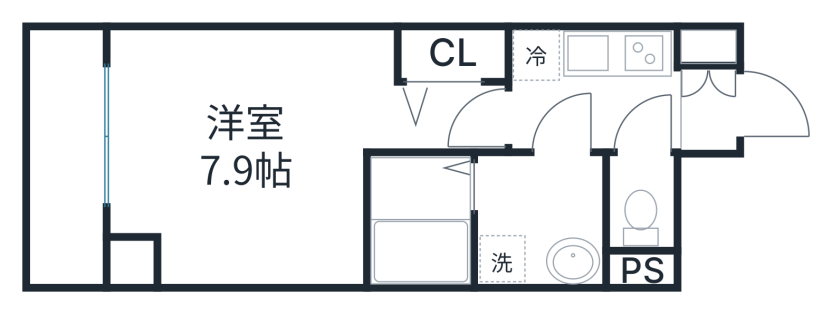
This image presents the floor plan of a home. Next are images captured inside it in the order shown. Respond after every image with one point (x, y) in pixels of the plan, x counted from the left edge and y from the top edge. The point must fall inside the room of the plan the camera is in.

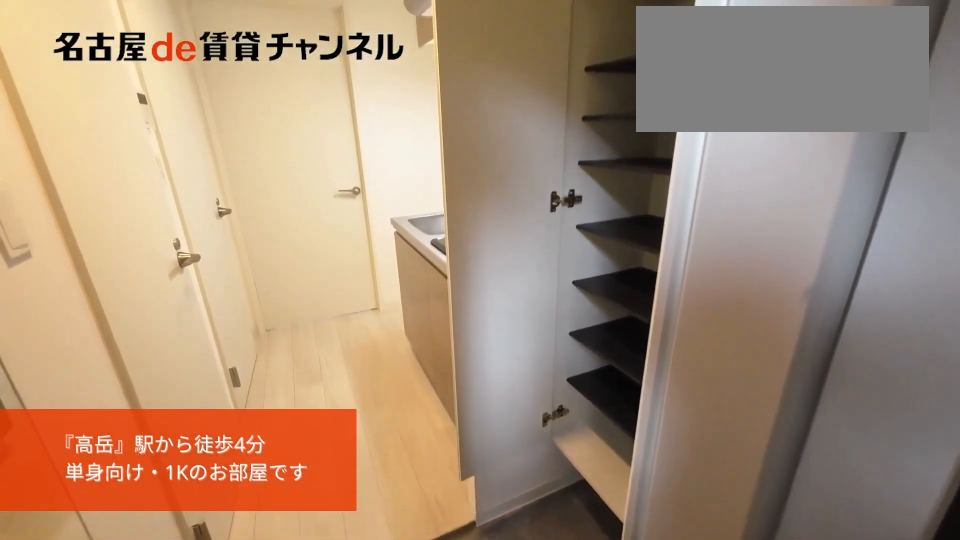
(708, 89)
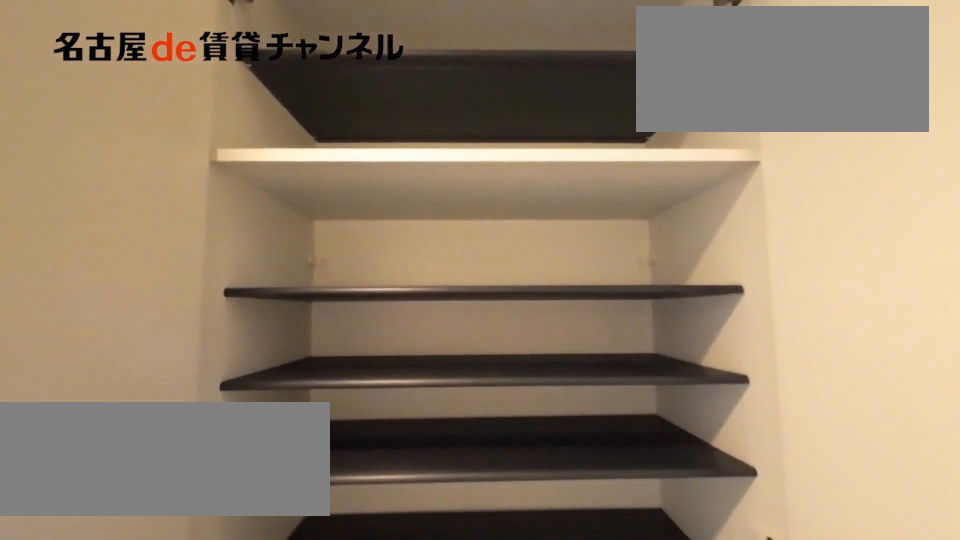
(708, 89)
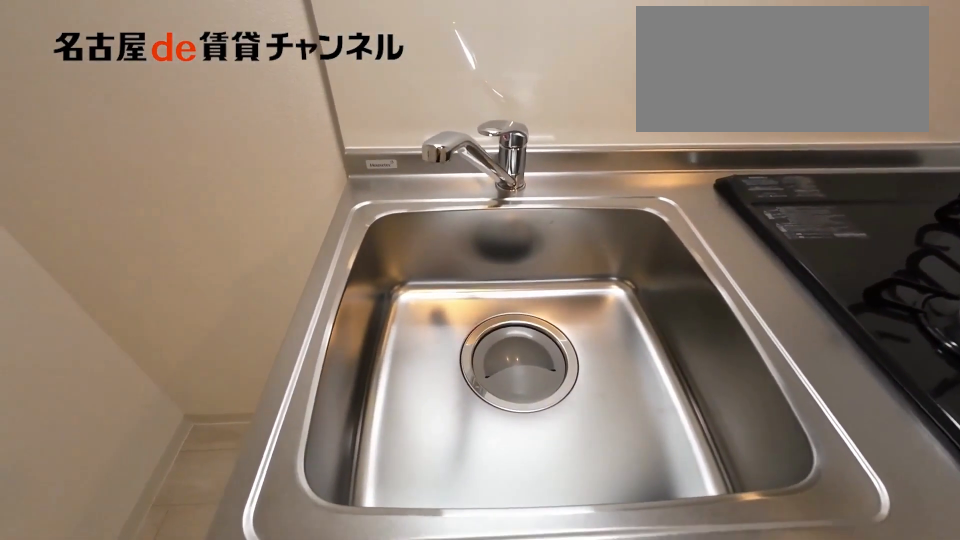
(593, 69)
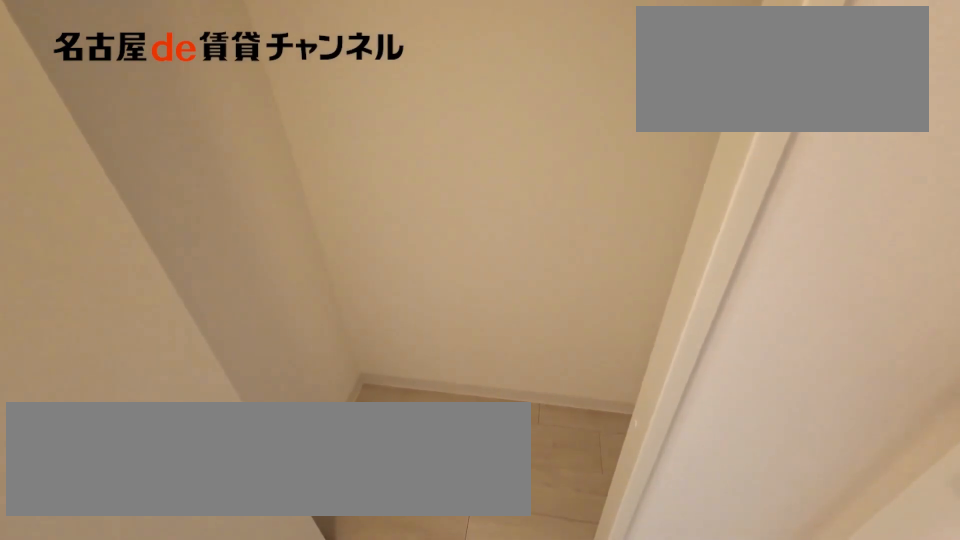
(453, 54)
